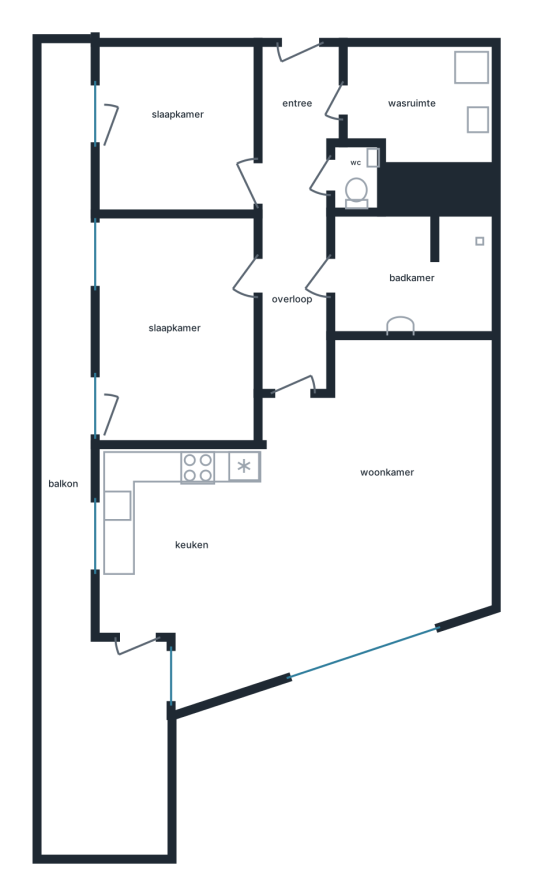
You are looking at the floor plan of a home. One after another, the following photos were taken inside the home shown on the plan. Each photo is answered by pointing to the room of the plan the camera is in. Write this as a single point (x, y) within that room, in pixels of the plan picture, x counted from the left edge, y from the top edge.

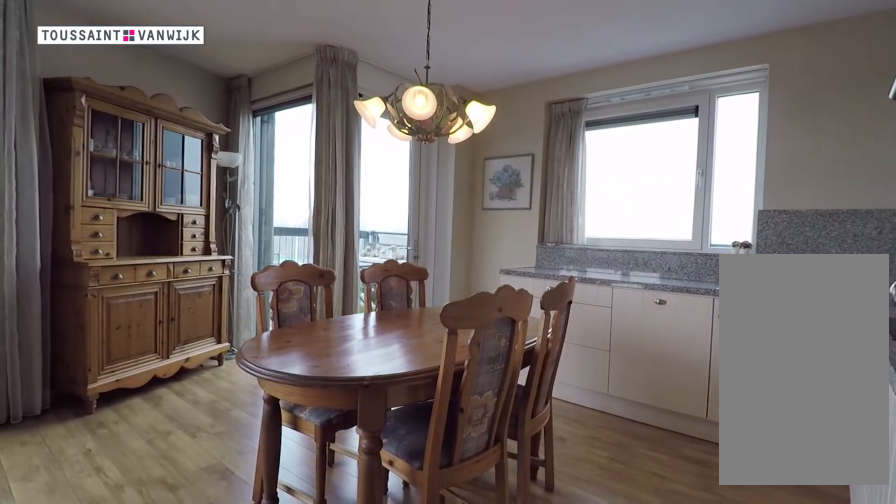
(187, 556)
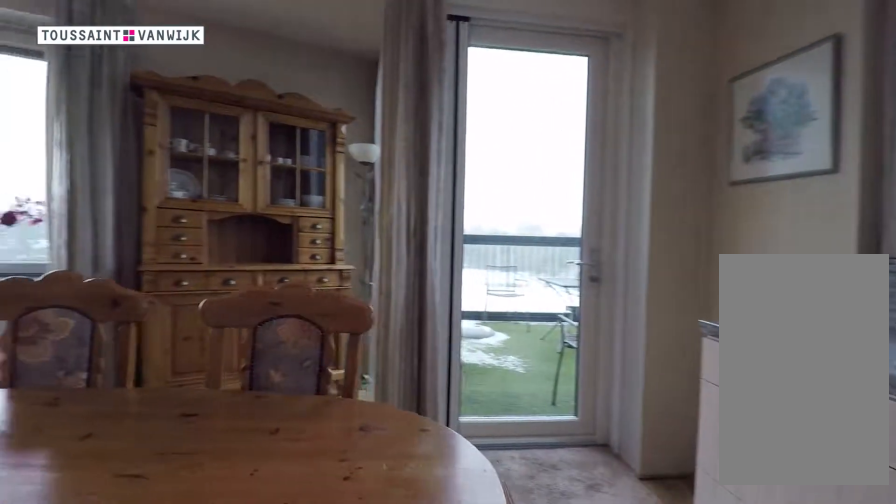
(187, 556)
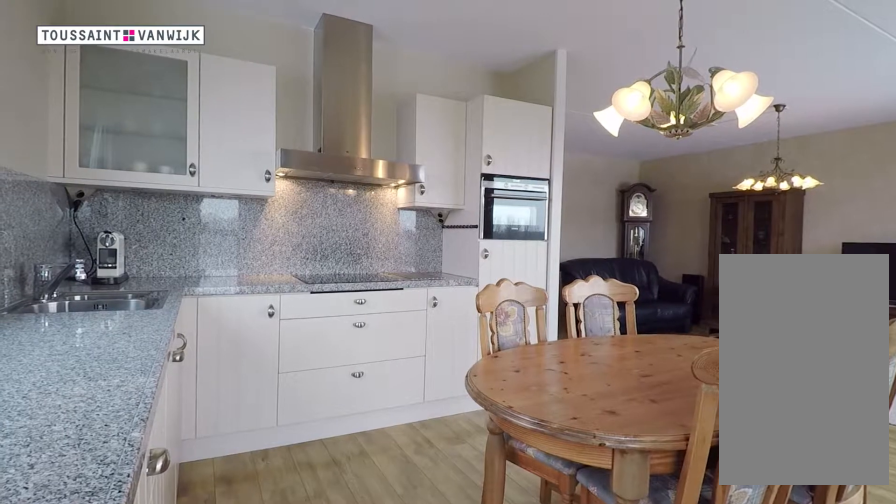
(166, 483)
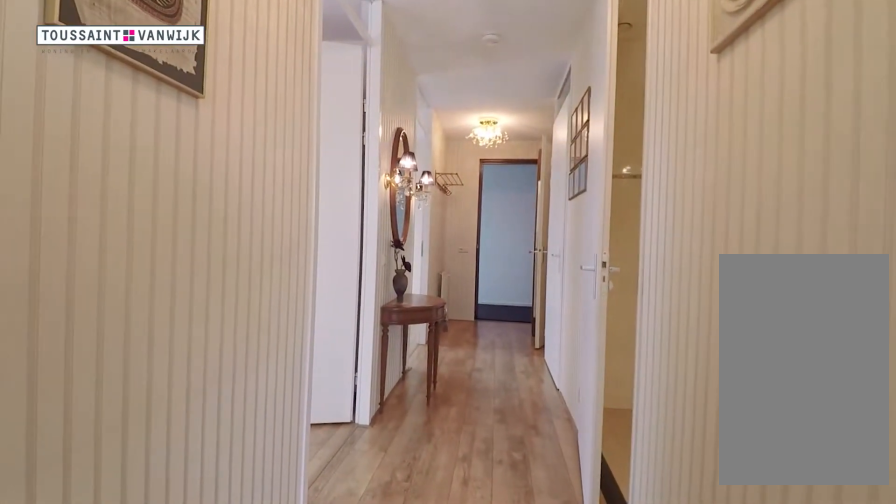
(296, 213)
